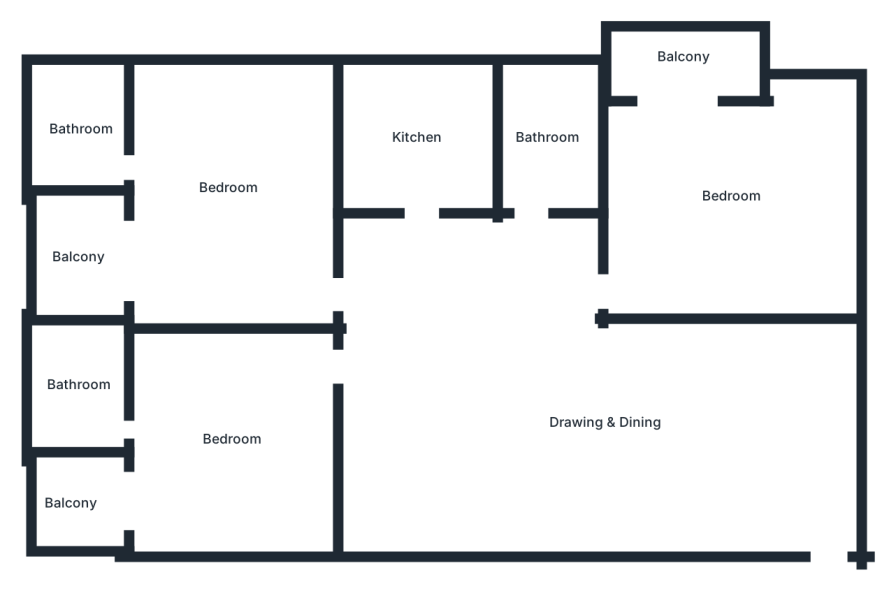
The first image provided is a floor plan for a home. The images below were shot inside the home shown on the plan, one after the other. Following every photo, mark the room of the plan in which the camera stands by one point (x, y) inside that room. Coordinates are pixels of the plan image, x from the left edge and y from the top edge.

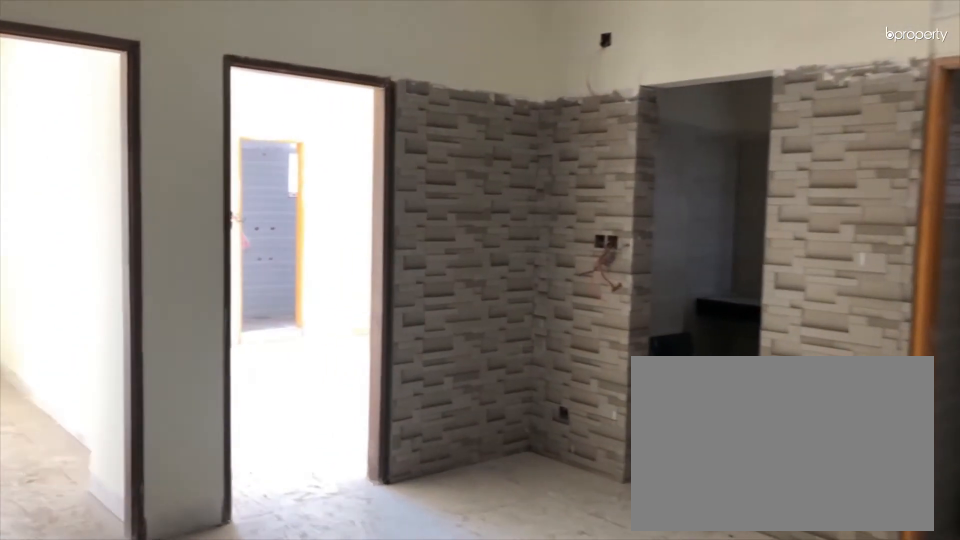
(603, 420)
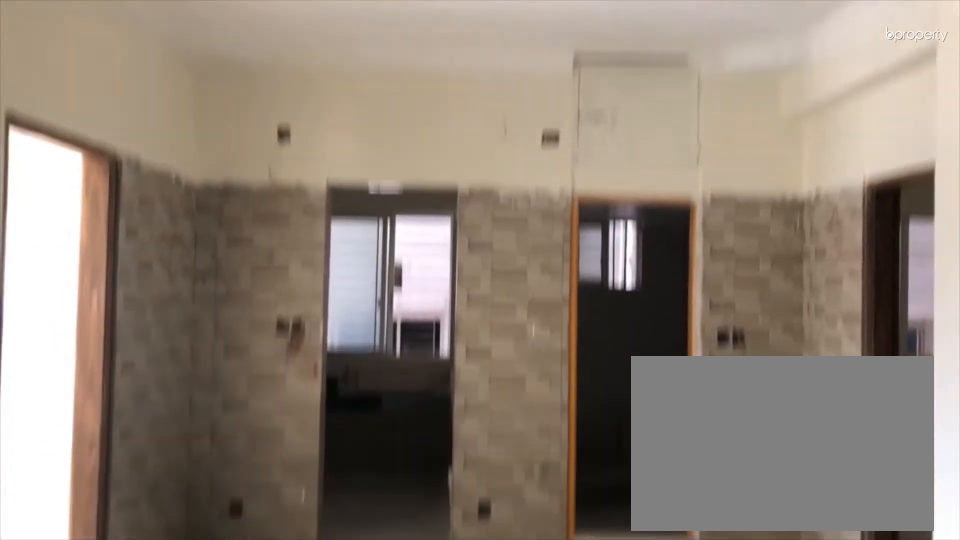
(603, 420)
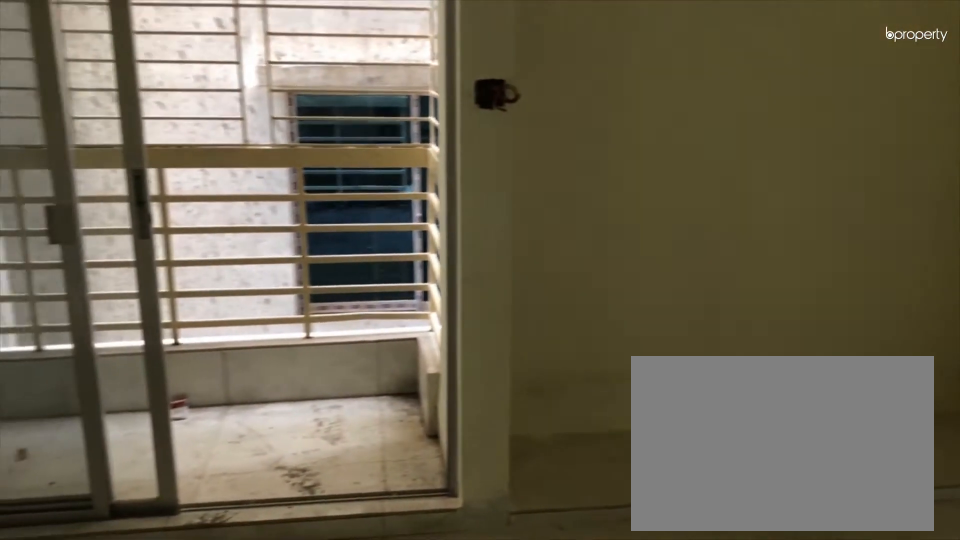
(733, 197)
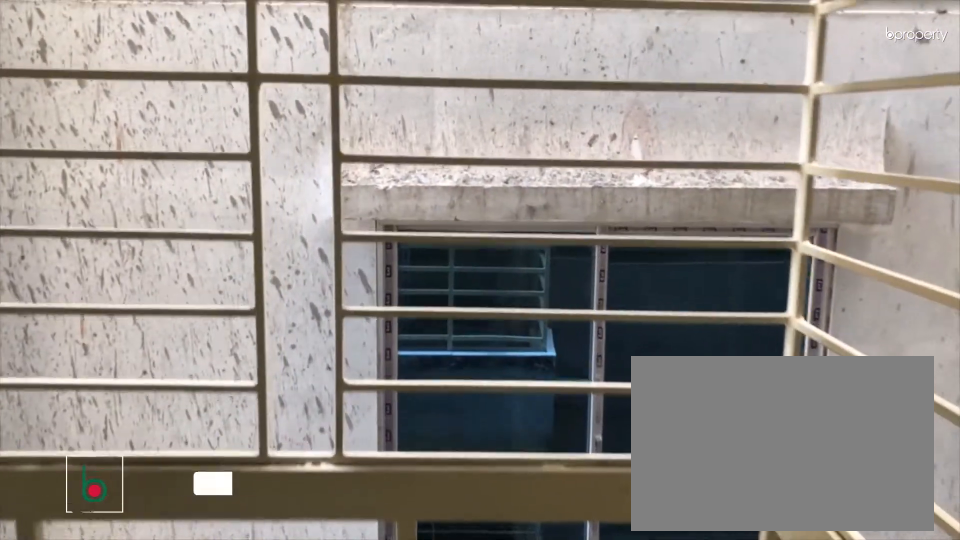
(684, 59)
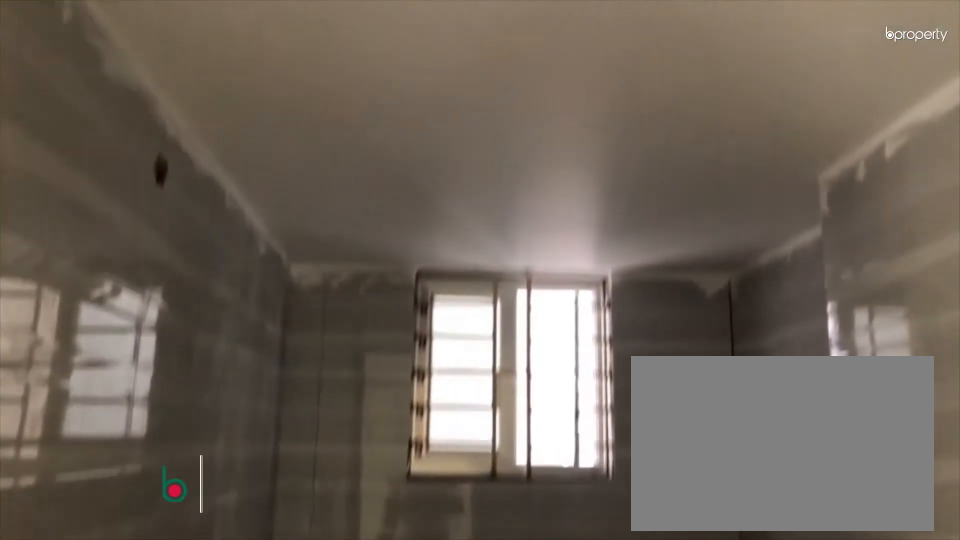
(549, 139)
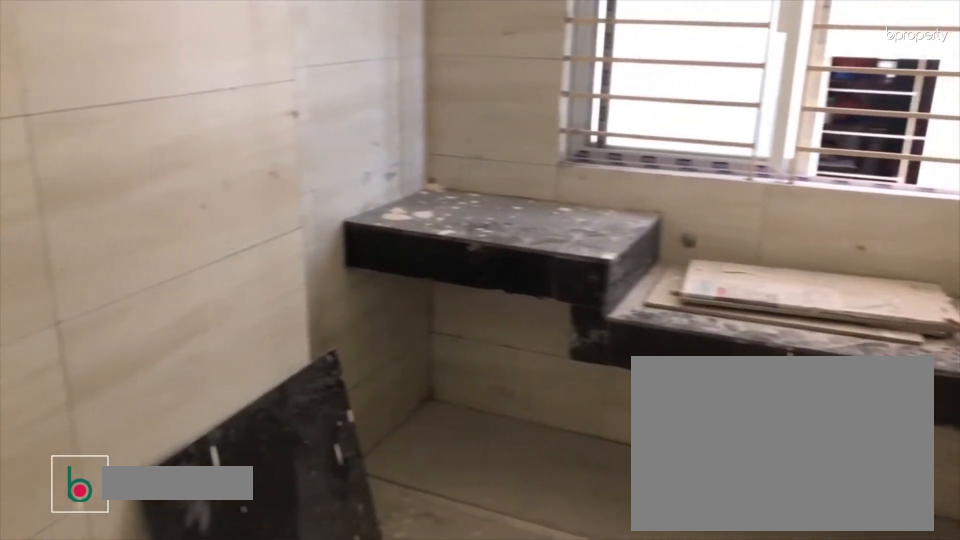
(419, 139)
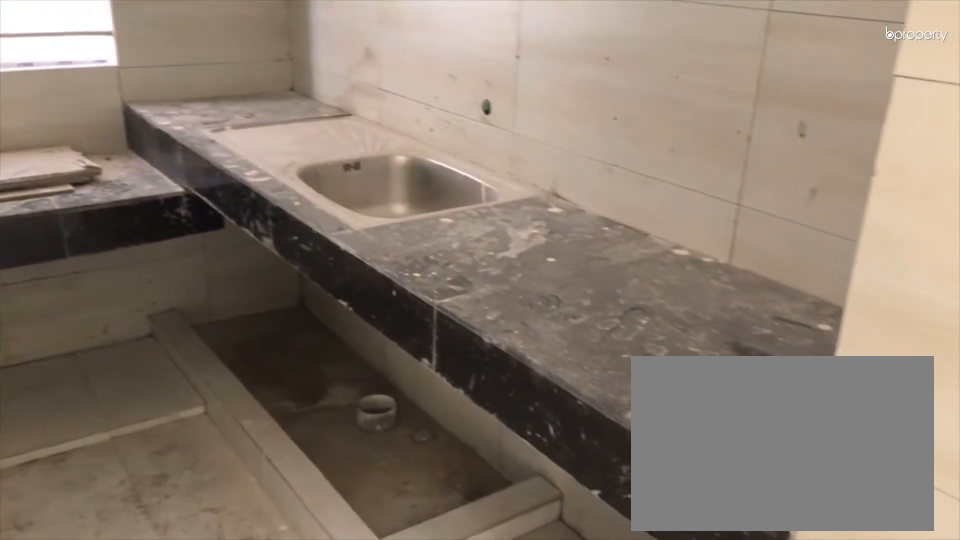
(419, 139)
